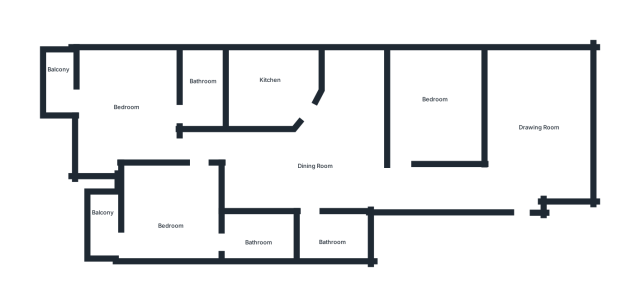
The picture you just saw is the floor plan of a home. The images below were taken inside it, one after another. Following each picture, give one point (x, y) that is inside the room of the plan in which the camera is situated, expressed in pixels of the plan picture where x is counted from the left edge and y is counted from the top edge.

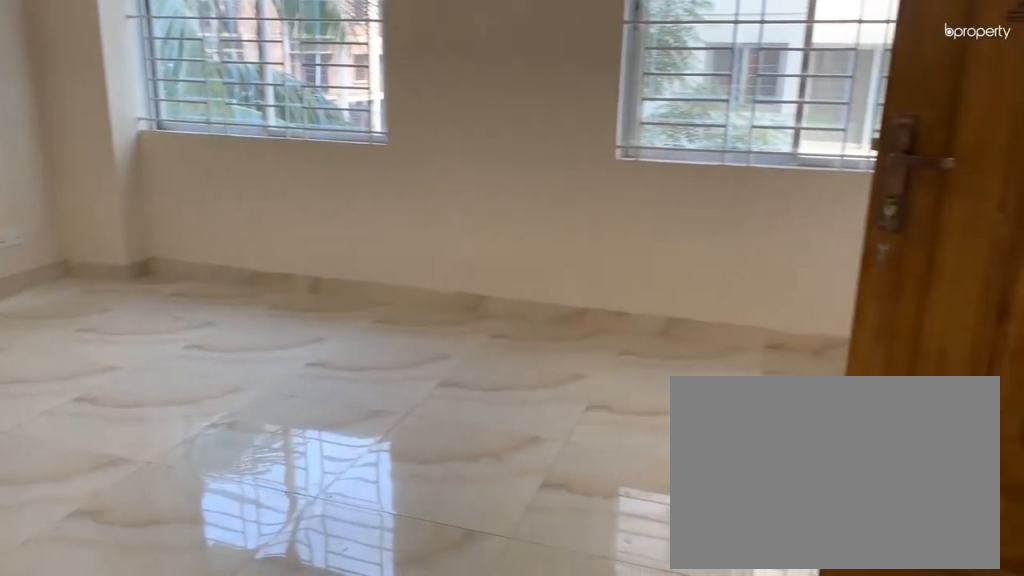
(539, 127)
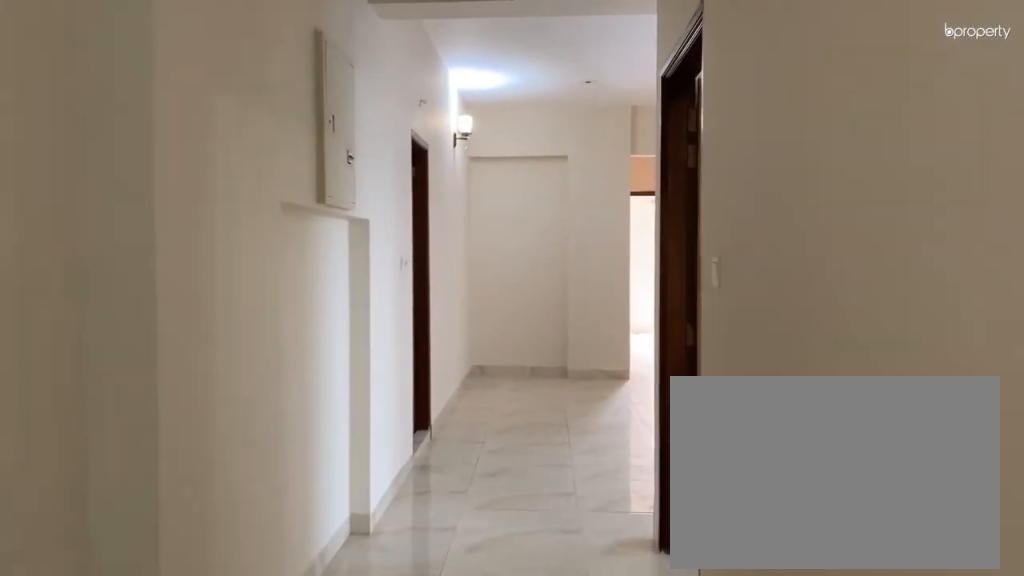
(468, 187)
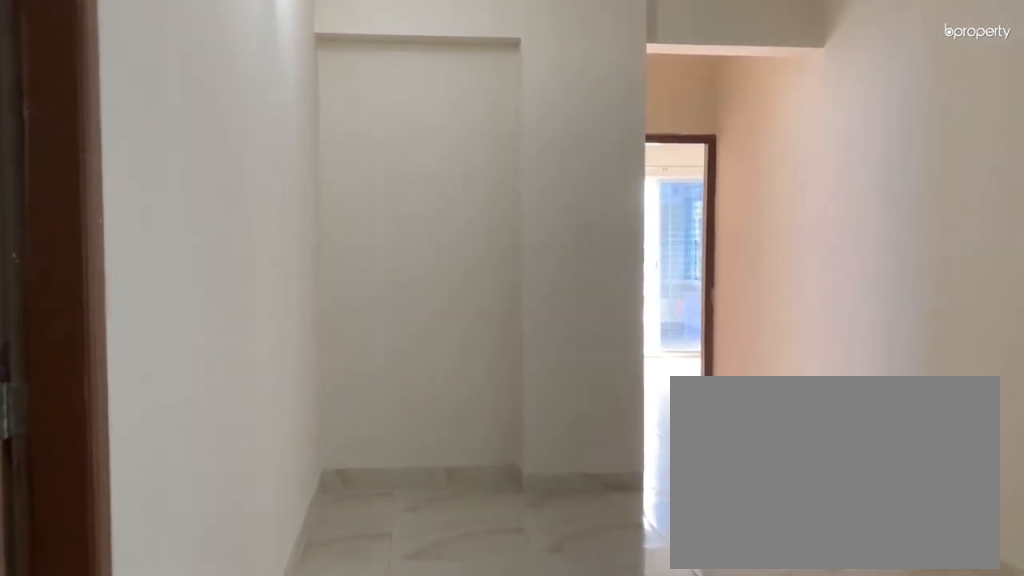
(309, 169)
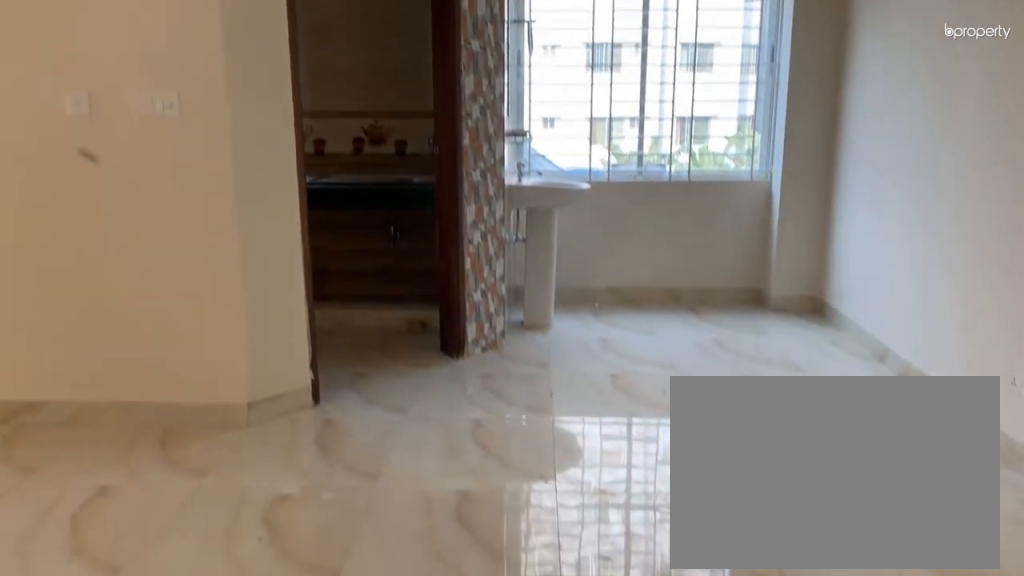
(309, 169)
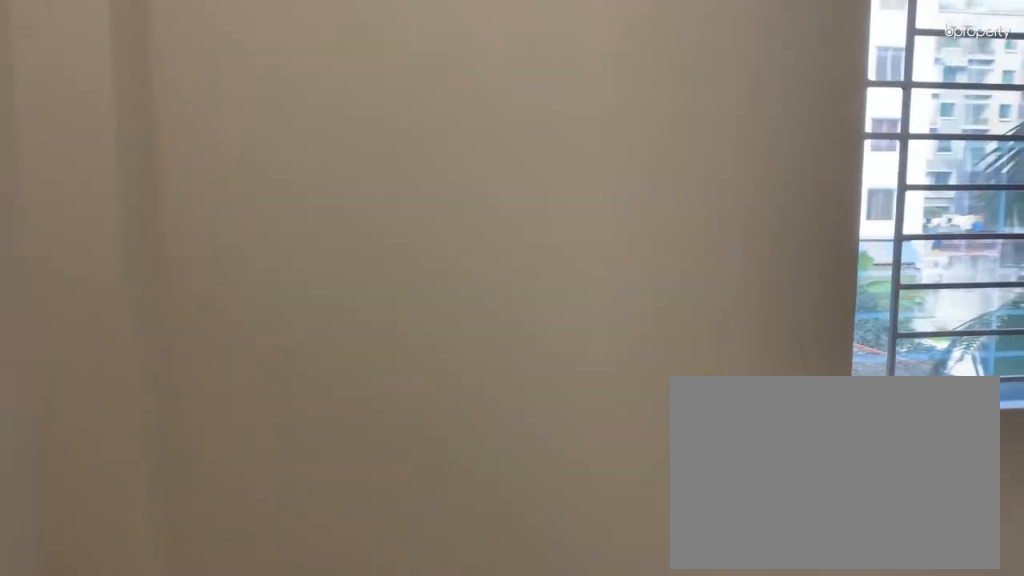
(432, 113)
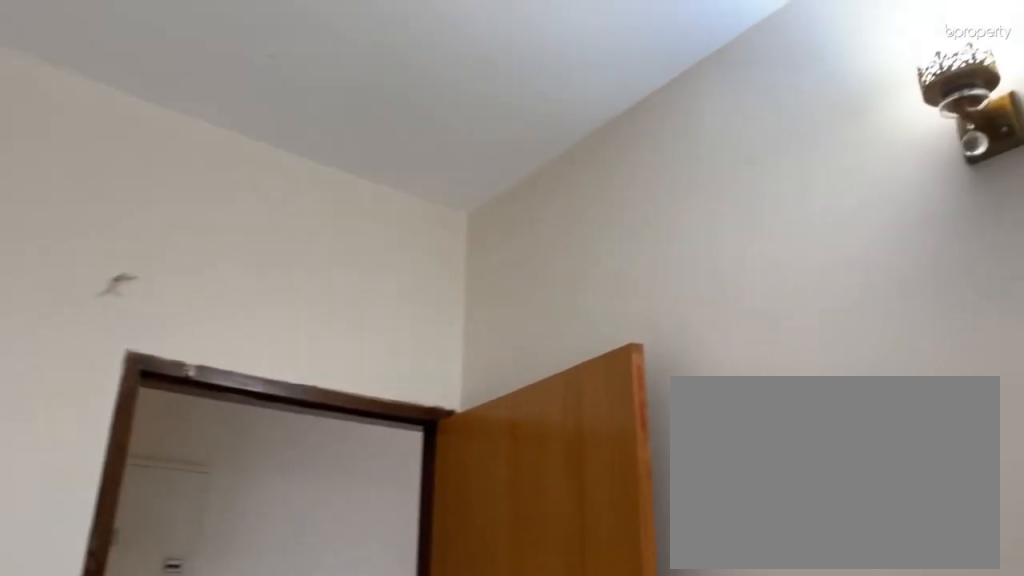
(432, 113)
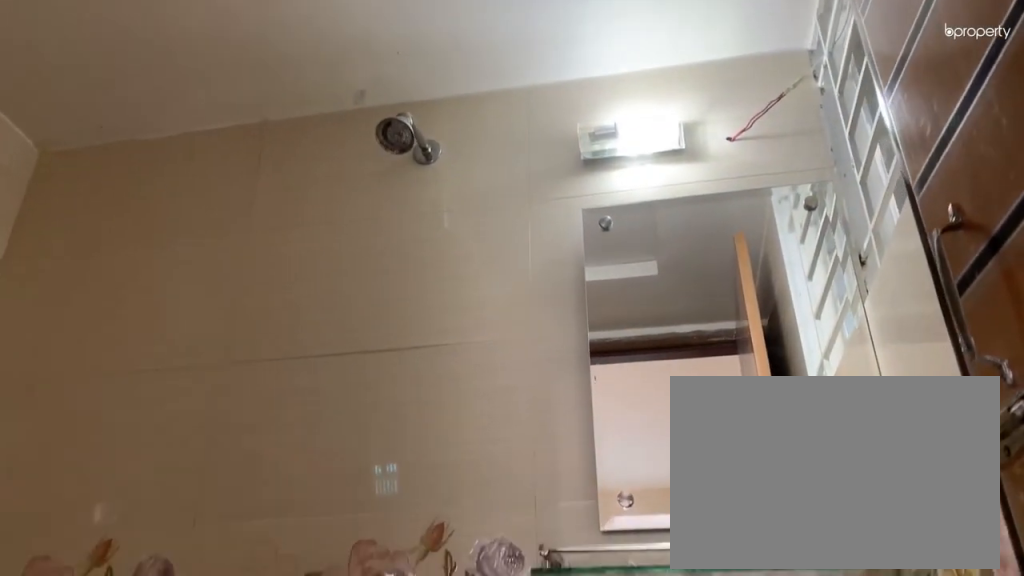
(332, 237)
